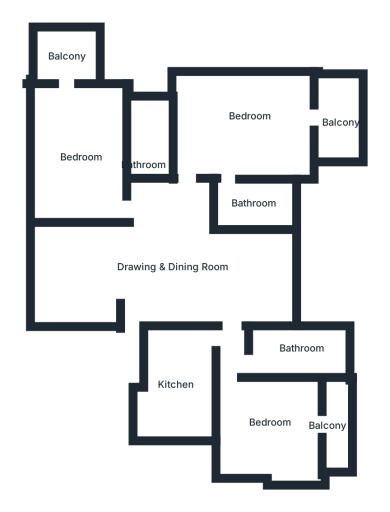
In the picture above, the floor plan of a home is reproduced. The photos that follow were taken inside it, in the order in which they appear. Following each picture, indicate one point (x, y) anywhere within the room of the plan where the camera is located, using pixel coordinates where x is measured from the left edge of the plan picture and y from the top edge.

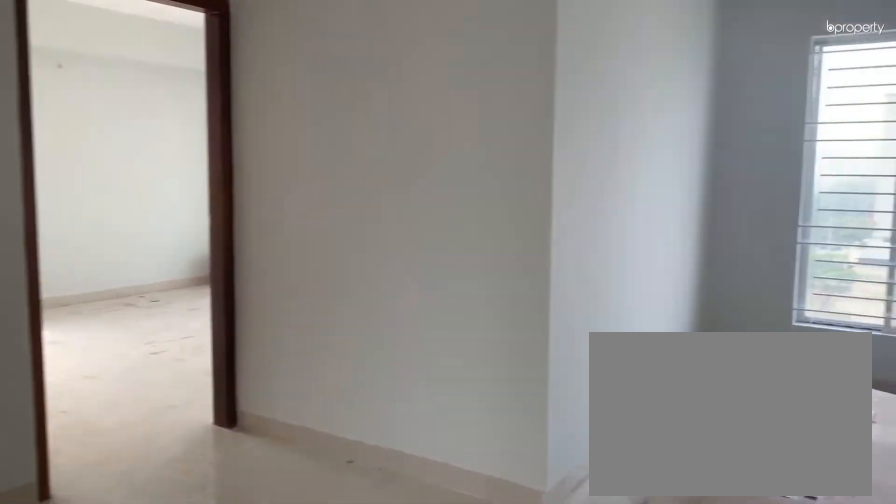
(149, 274)
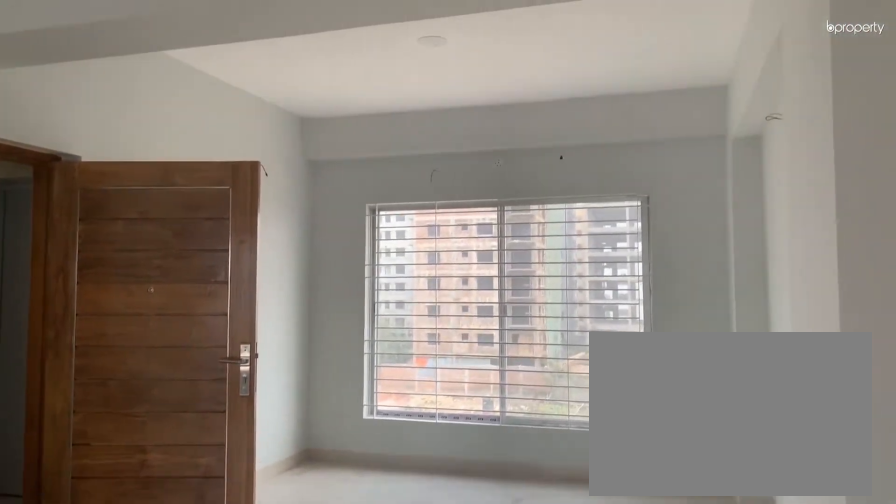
(149, 274)
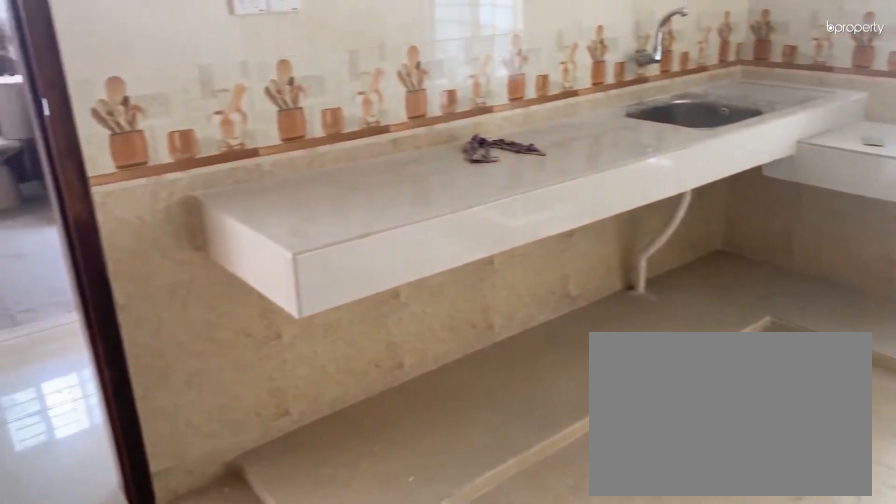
(175, 381)
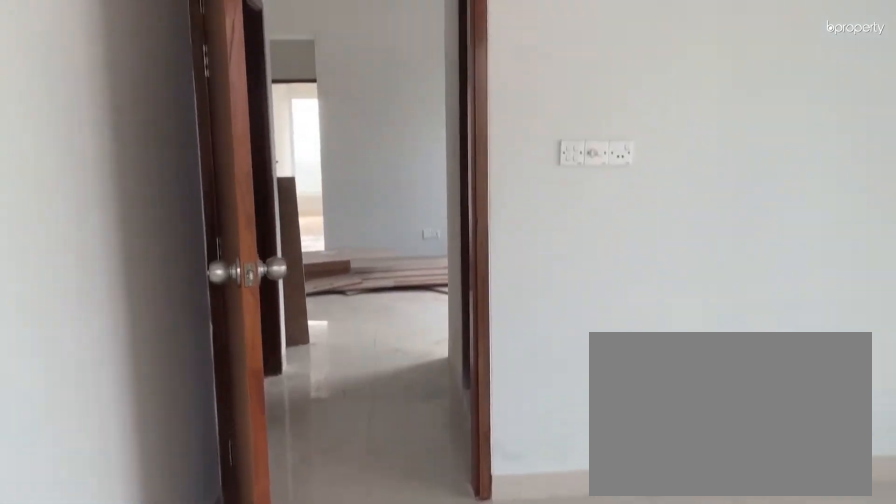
(281, 428)
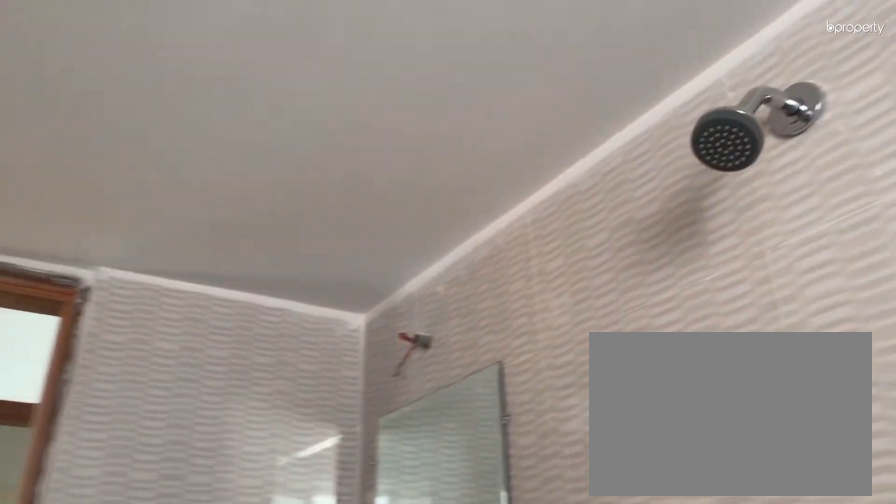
(288, 349)
